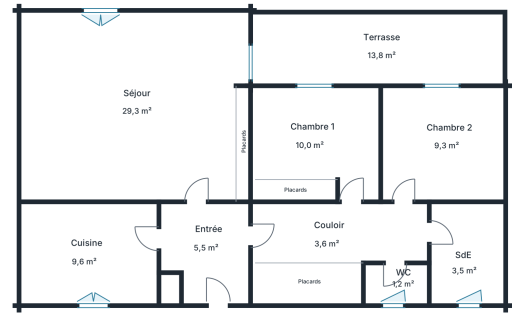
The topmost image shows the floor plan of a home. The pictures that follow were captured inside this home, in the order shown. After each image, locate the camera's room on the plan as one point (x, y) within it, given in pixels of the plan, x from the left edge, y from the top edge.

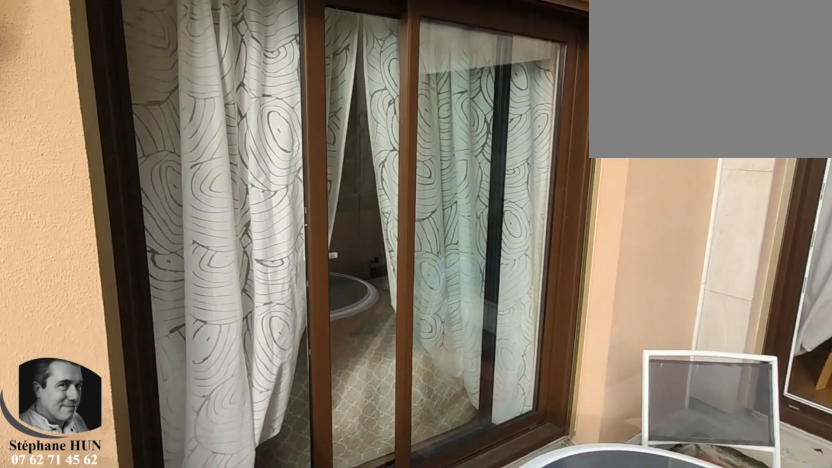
(380, 45)
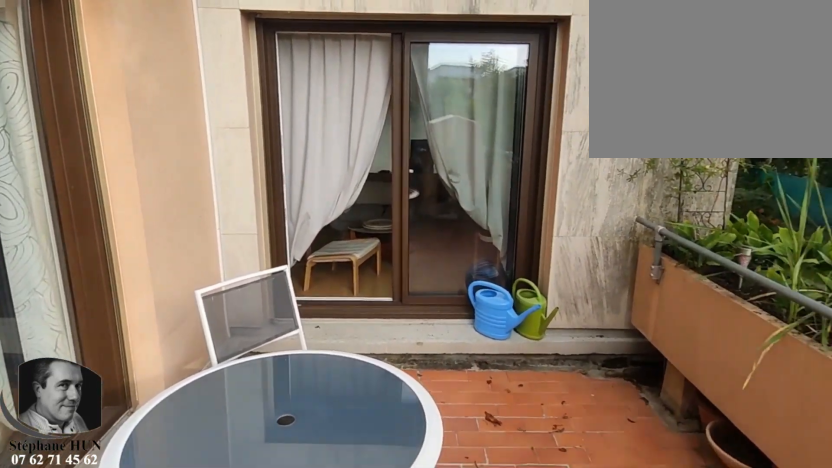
(380, 45)
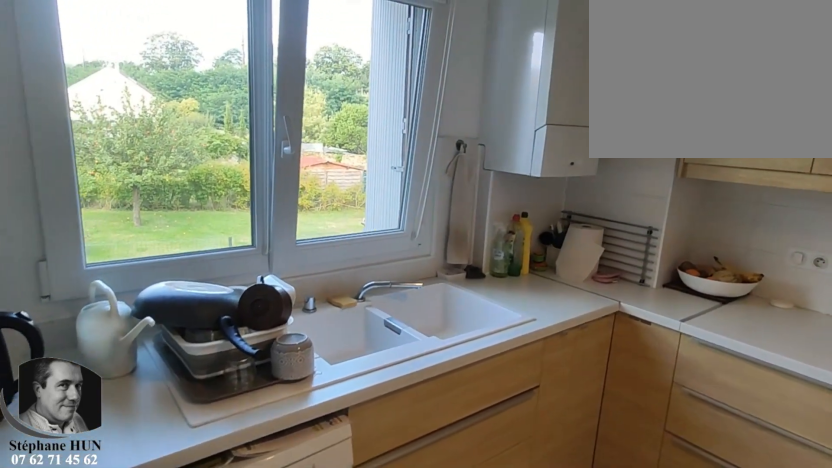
(88, 252)
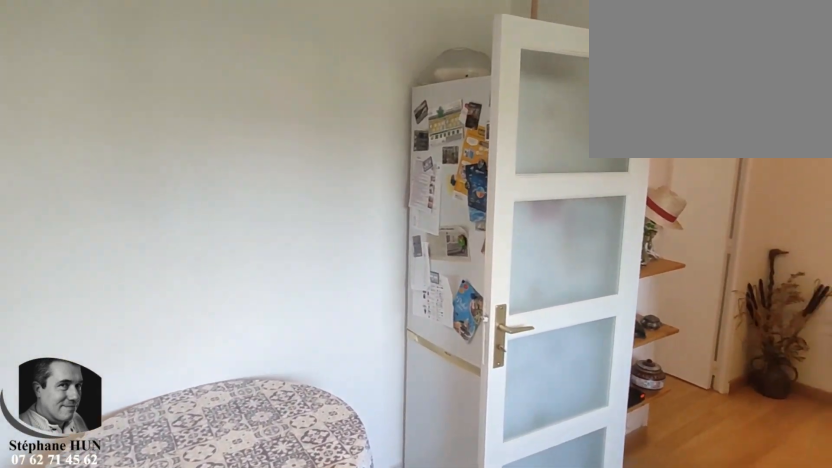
(88, 252)
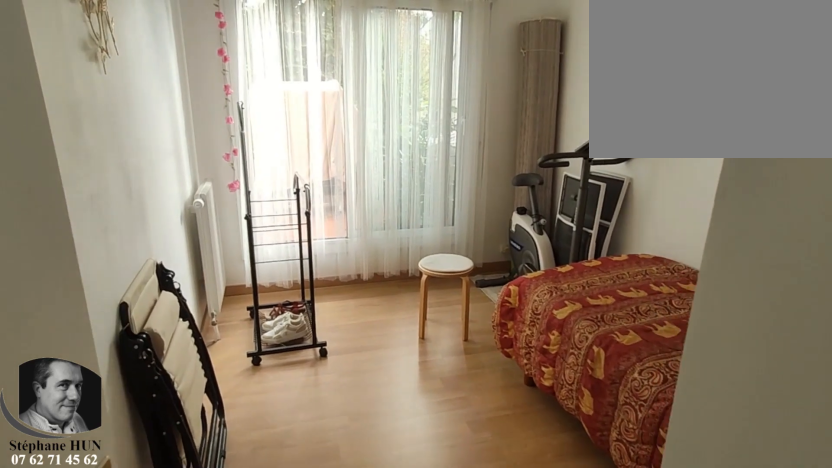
(443, 145)
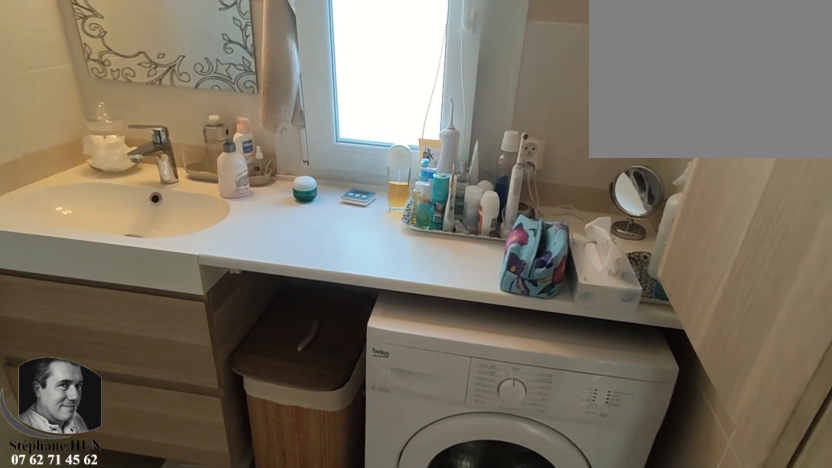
(465, 253)
